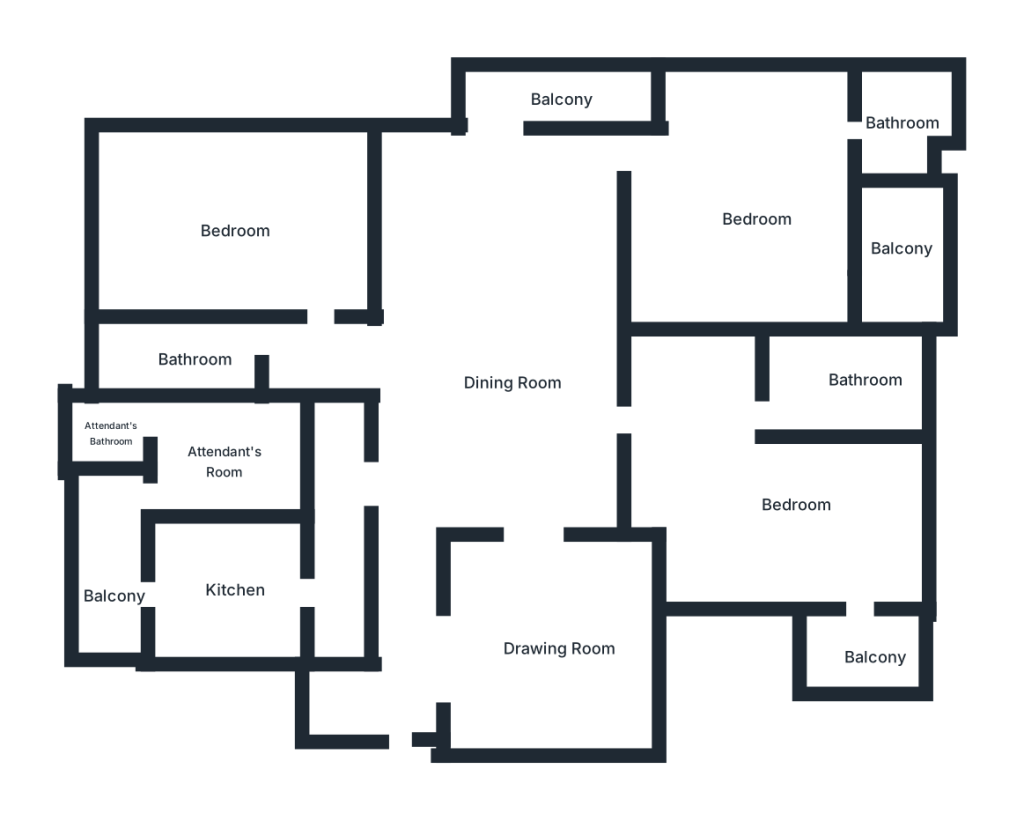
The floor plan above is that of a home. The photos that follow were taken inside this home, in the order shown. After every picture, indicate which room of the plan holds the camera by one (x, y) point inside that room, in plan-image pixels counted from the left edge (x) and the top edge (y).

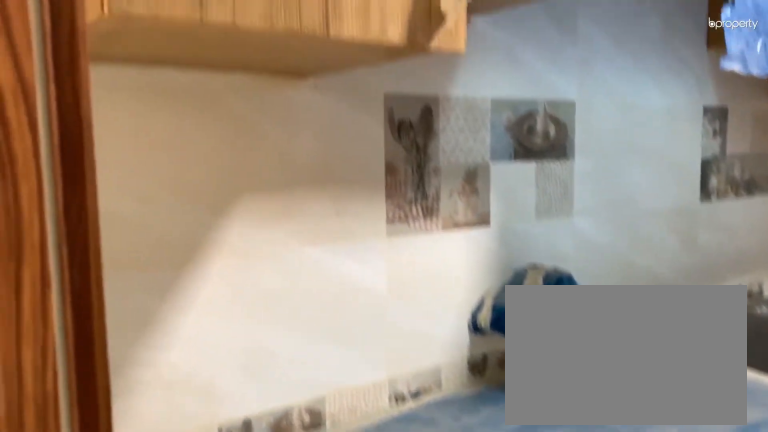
(236, 585)
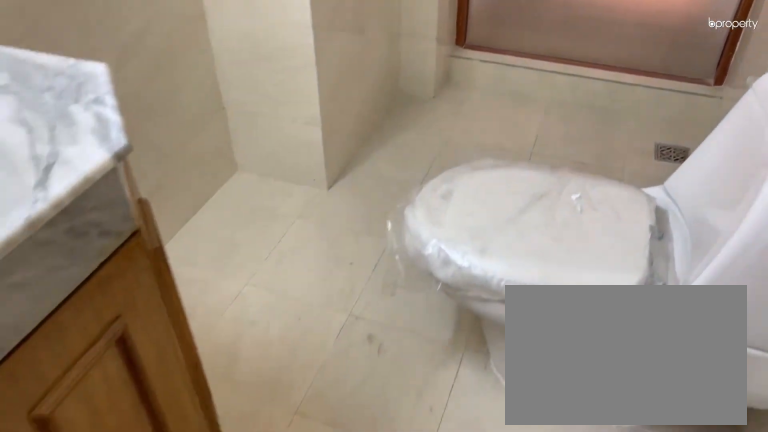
(189, 352)
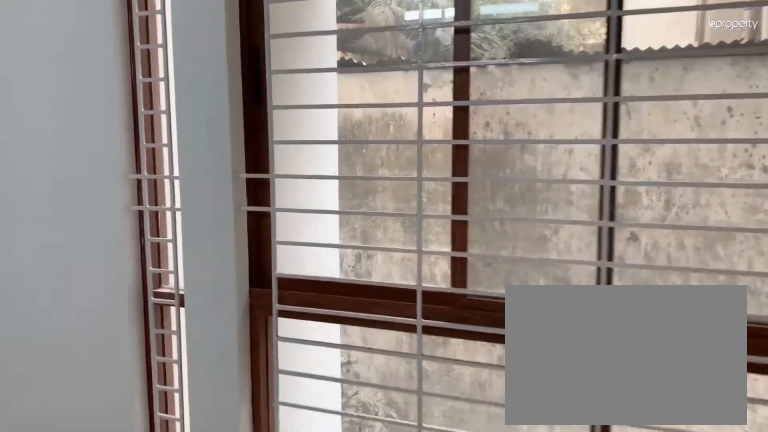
(234, 234)
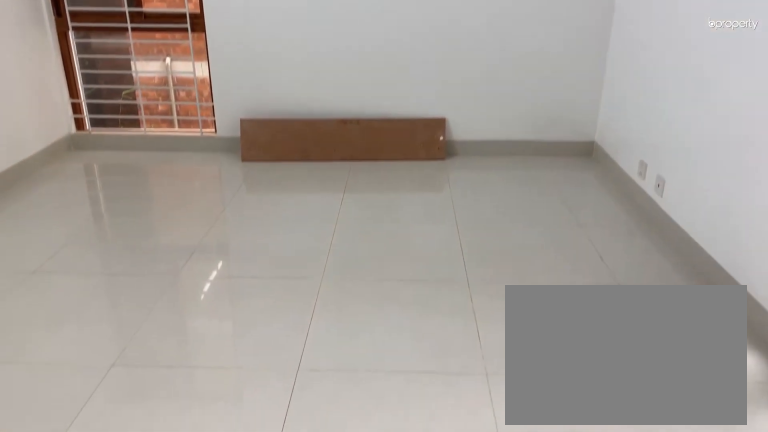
(234, 234)
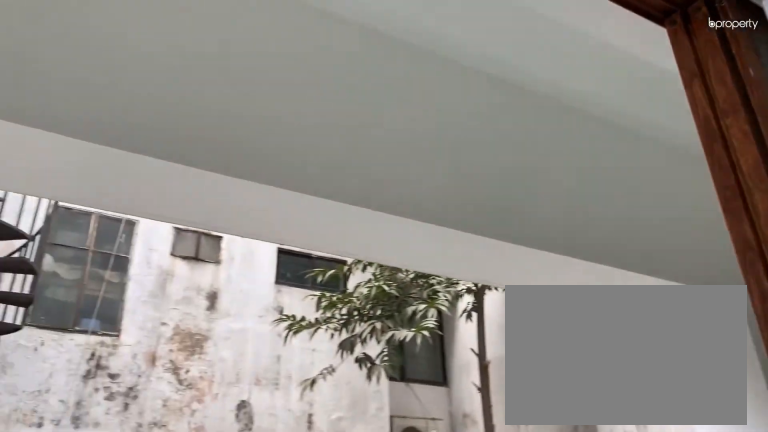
(555, 96)
